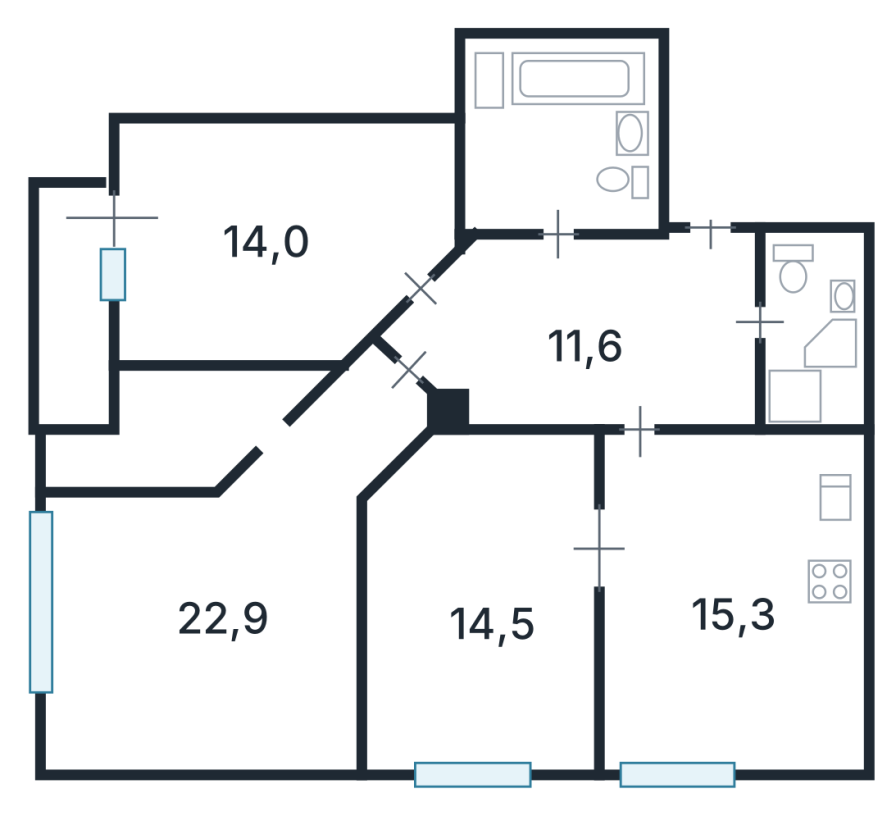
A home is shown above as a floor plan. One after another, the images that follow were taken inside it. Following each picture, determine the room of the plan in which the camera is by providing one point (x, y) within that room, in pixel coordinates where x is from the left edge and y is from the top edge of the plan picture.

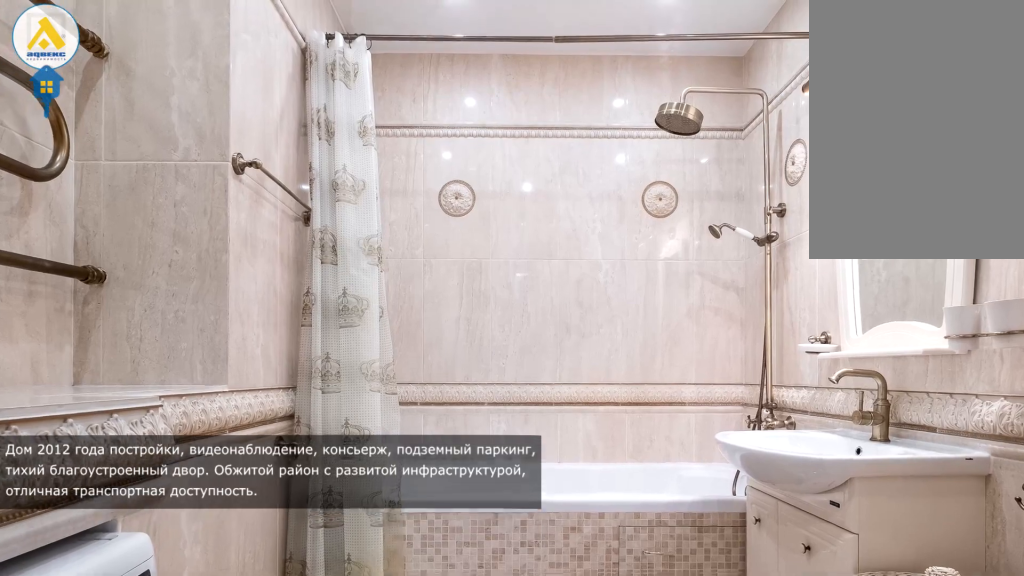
(563, 163)
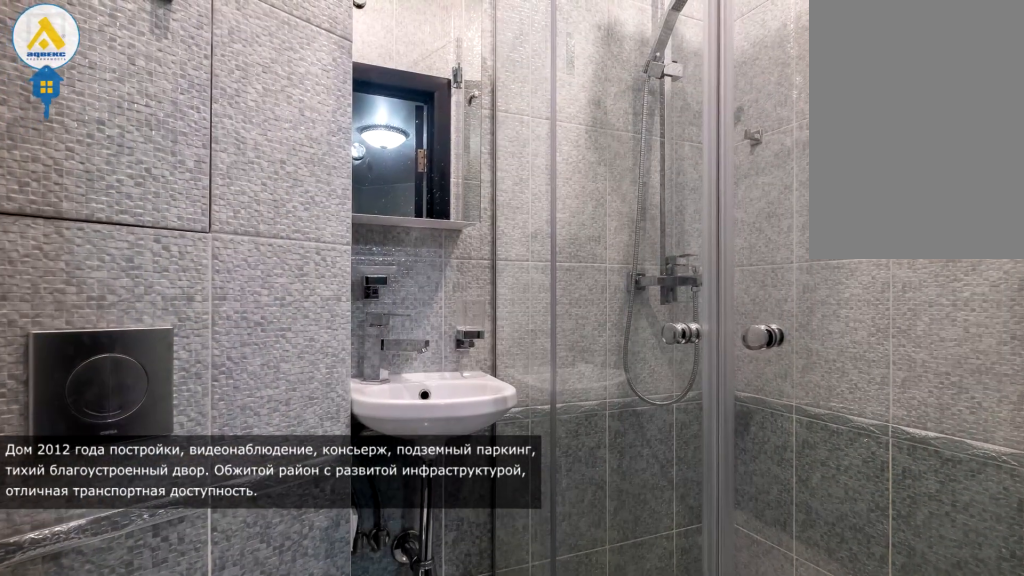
(796, 330)
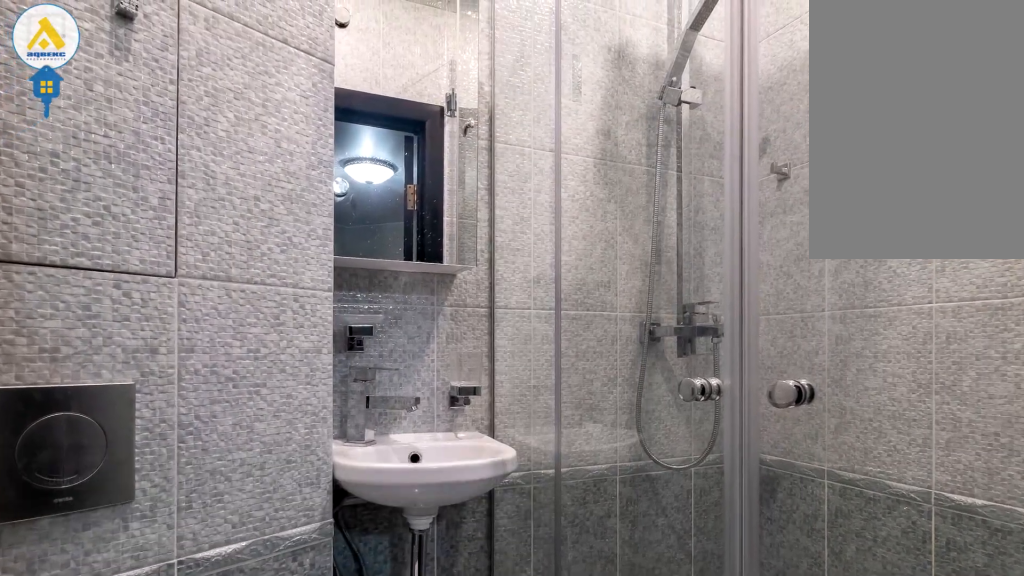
(796, 330)
